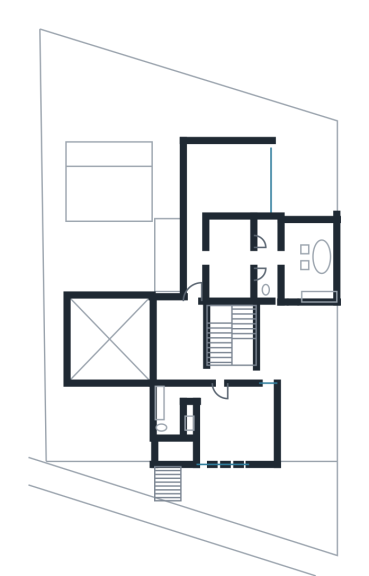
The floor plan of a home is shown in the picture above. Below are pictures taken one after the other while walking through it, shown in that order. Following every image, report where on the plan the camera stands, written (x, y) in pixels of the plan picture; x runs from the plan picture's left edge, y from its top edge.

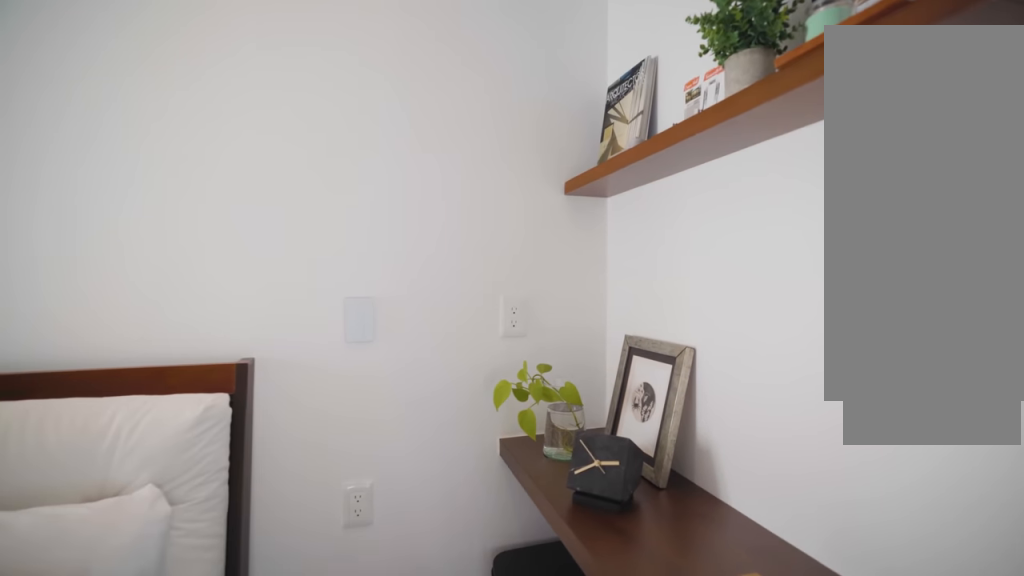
(236, 442)
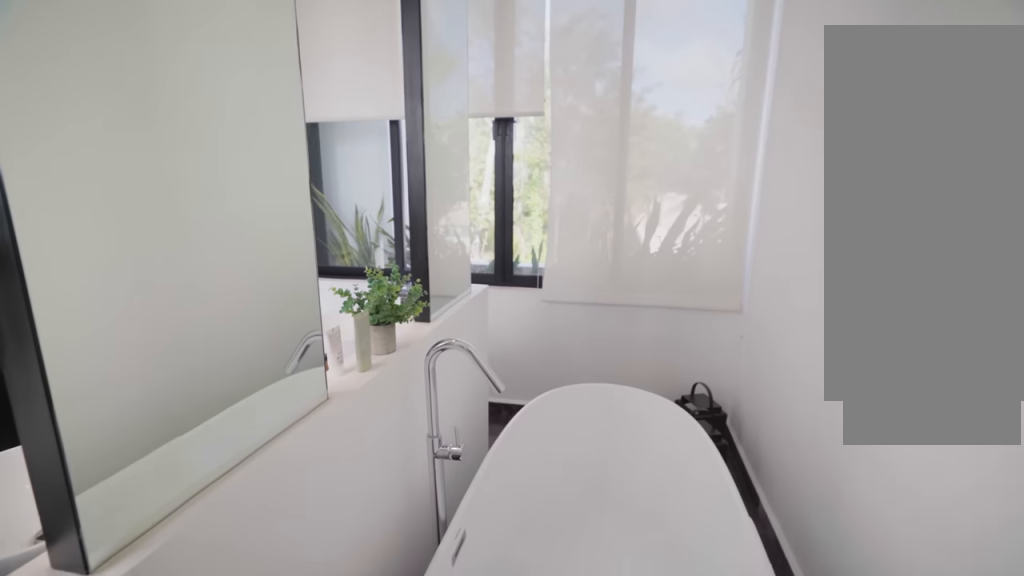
(319, 276)
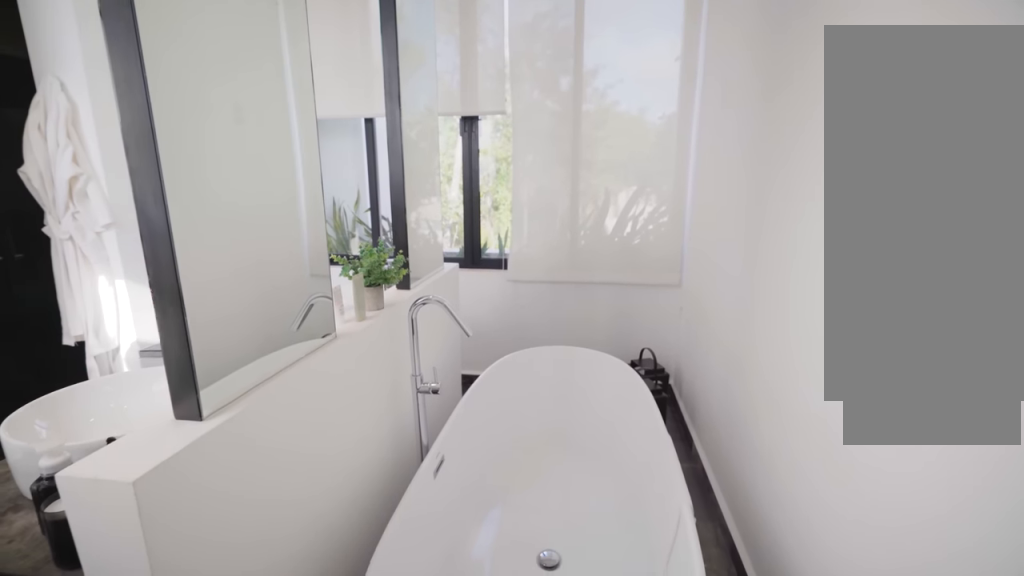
(318, 276)
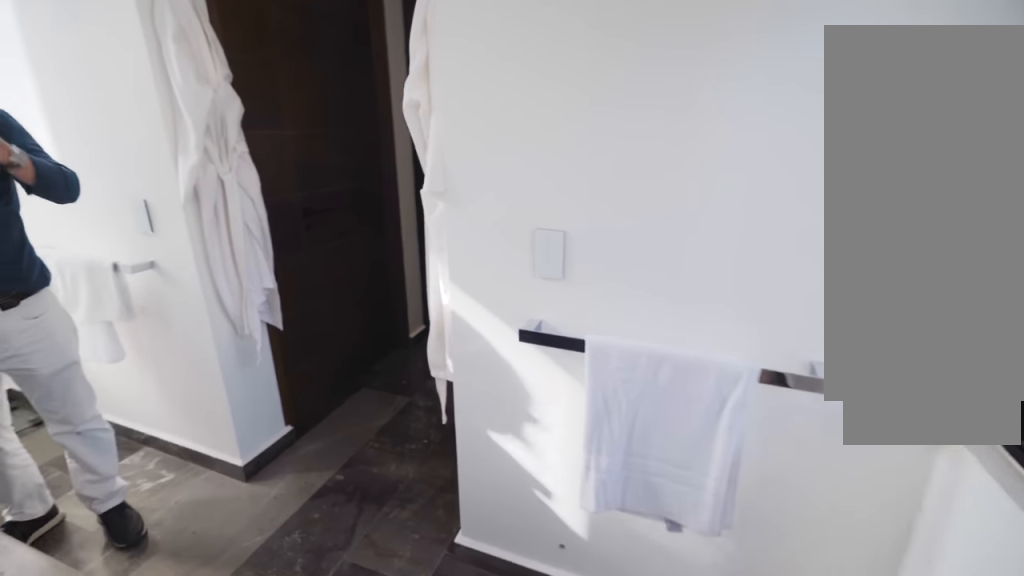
(317, 235)
